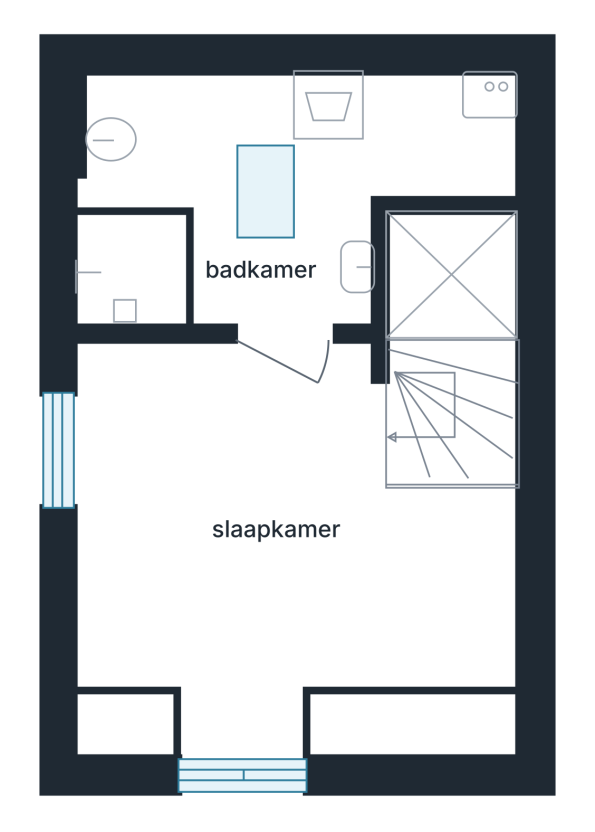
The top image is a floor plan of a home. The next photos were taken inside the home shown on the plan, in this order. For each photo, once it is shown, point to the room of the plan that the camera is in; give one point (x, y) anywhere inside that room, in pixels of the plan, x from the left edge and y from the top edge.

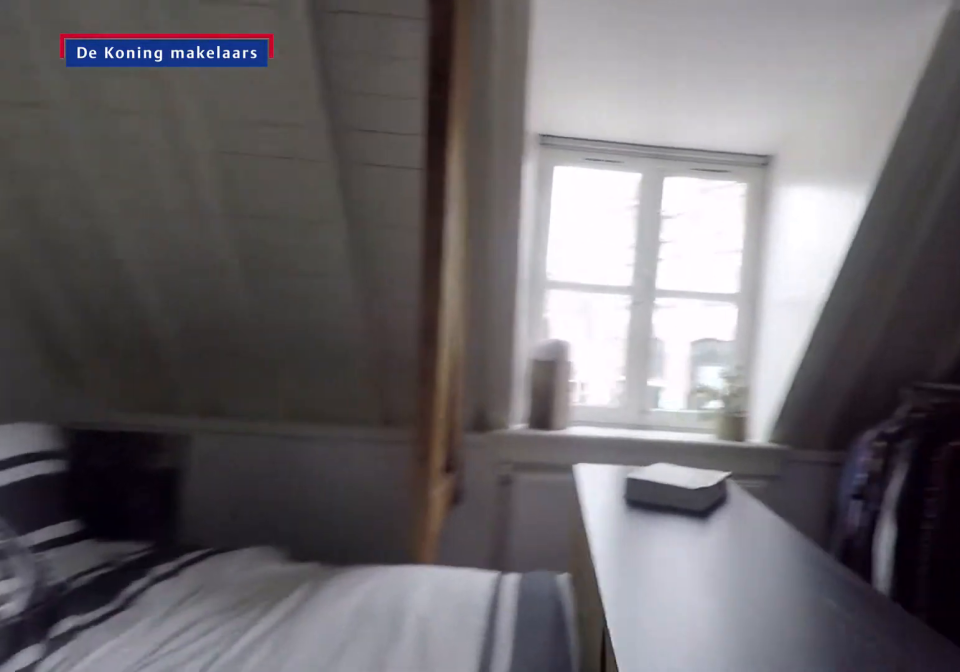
(251, 732)
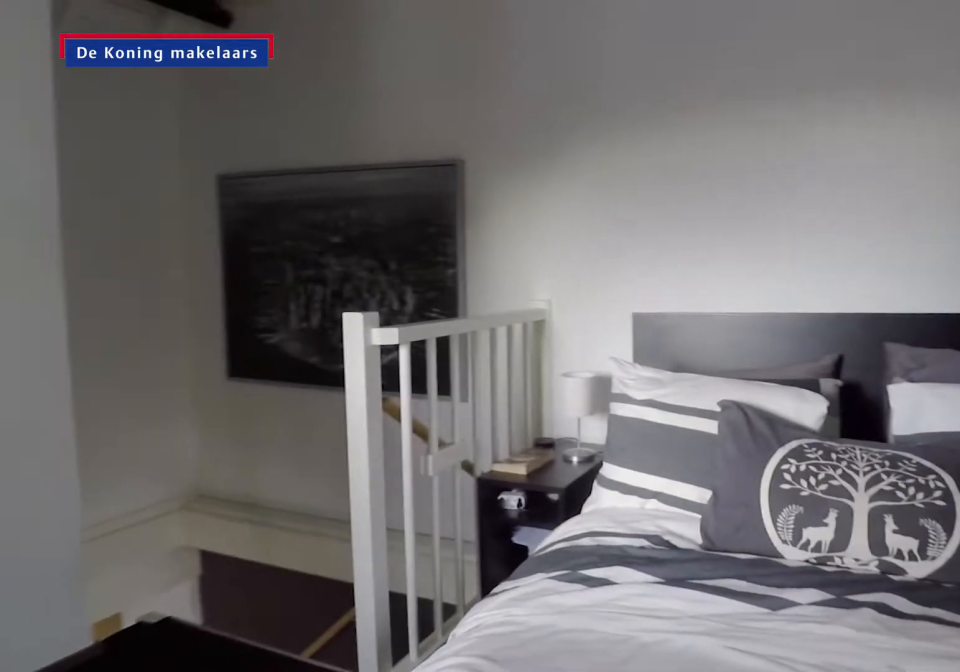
(251, 732)
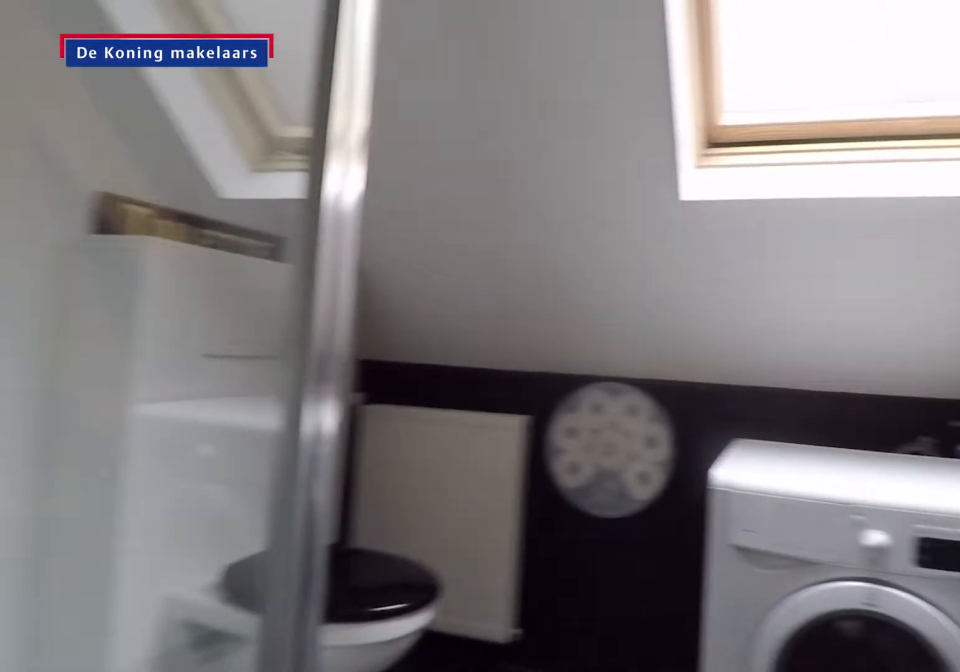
(267, 211)
